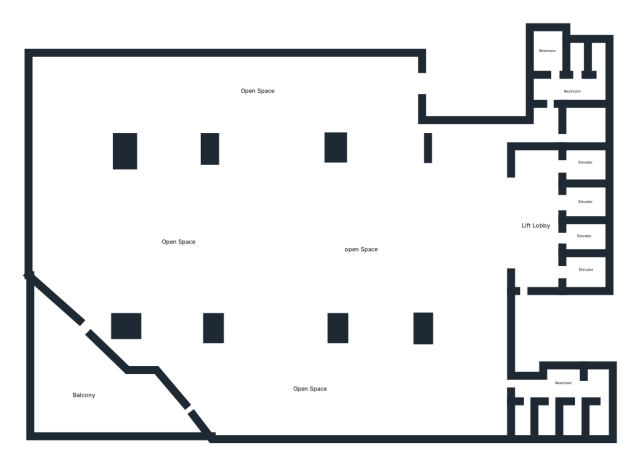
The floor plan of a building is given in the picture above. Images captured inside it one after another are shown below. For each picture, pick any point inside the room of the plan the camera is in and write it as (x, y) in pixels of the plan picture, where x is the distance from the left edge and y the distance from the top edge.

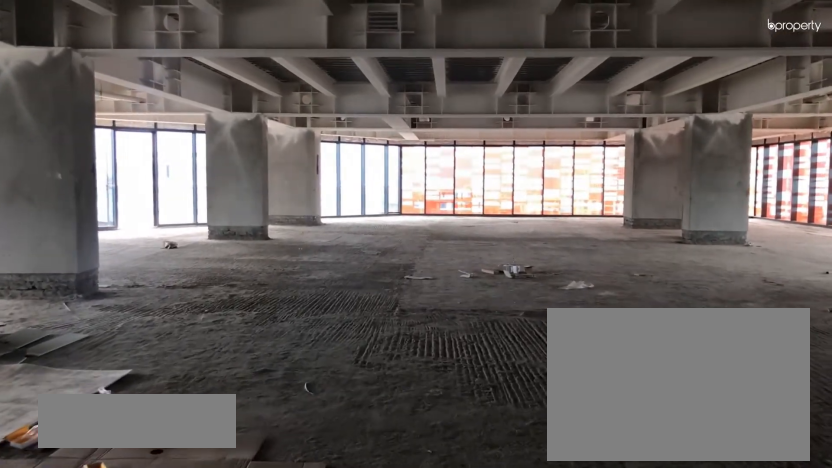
(395, 228)
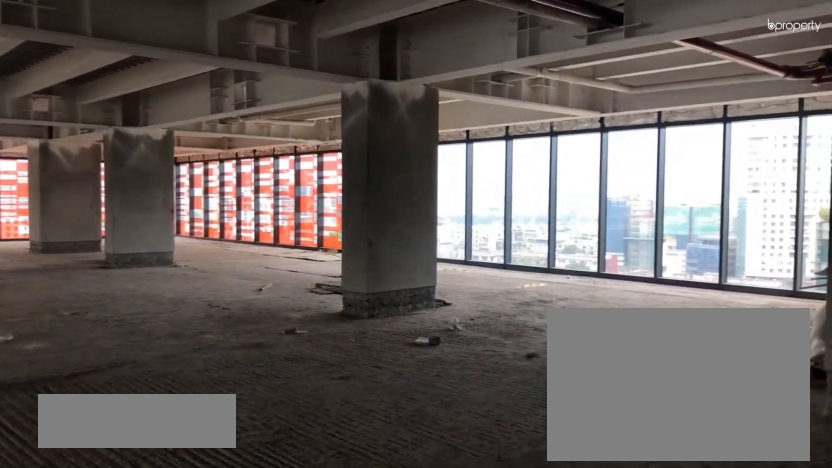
(294, 217)
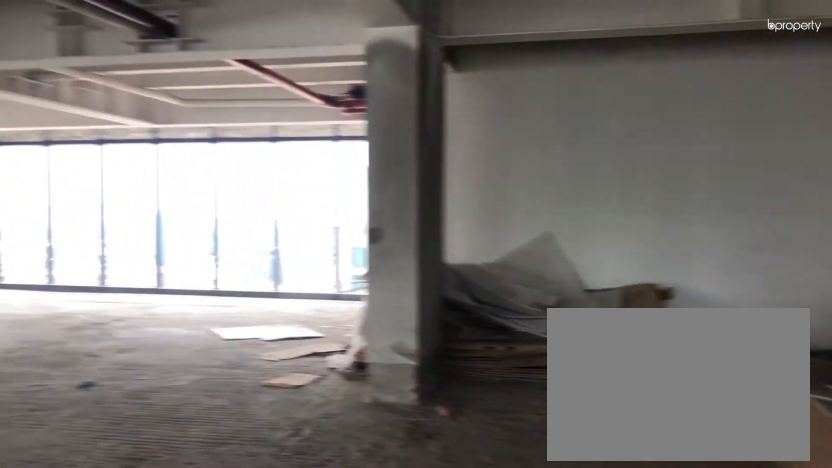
(411, 192)
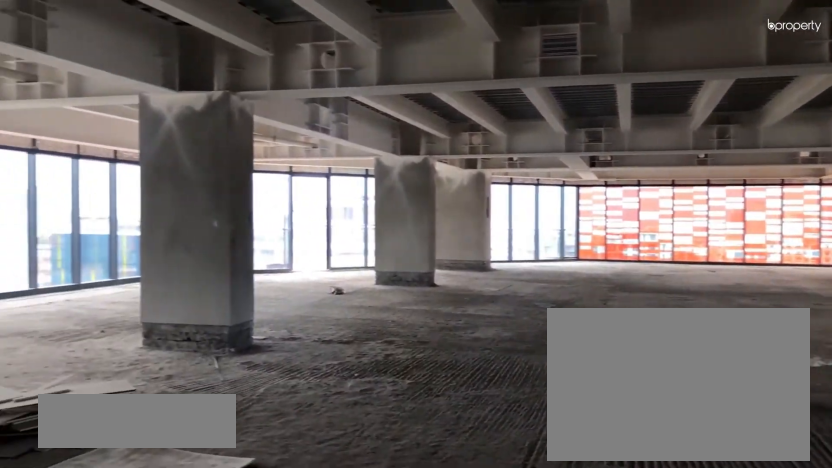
(328, 254)
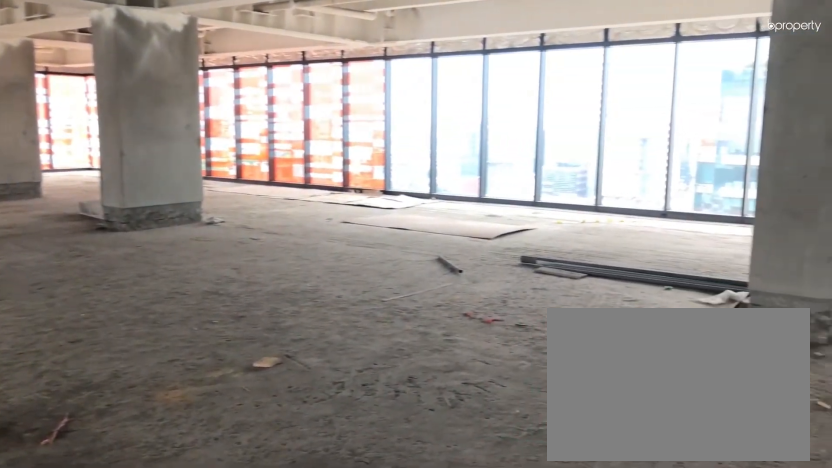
(229, 213)
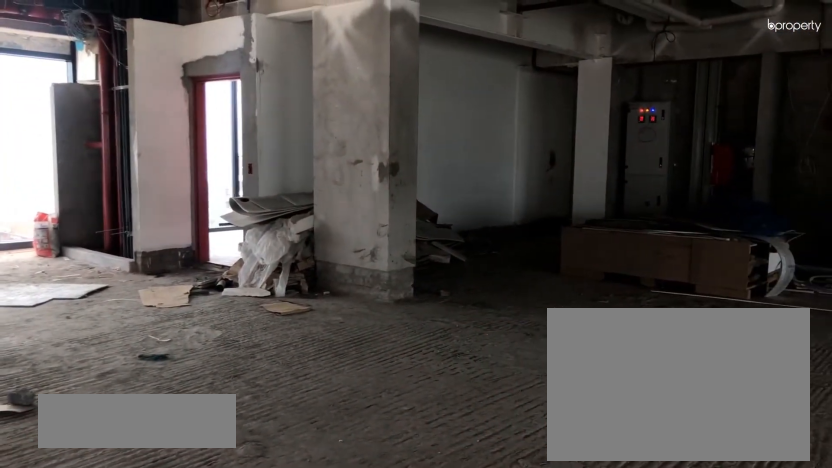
(378, 227)
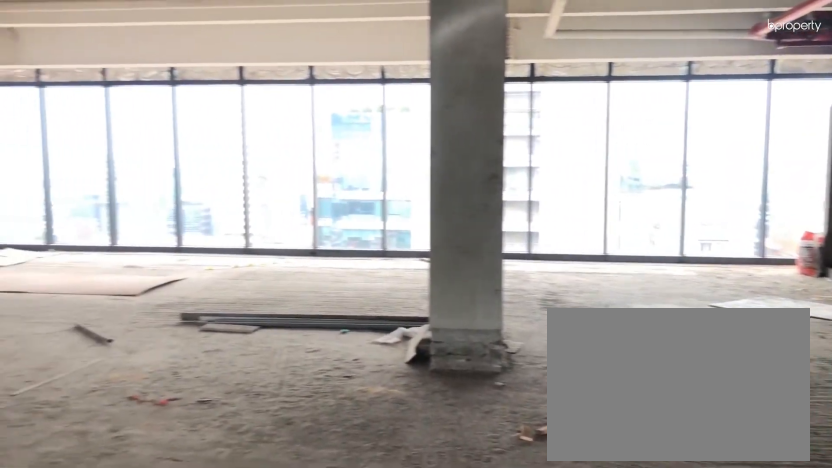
(317, 215)
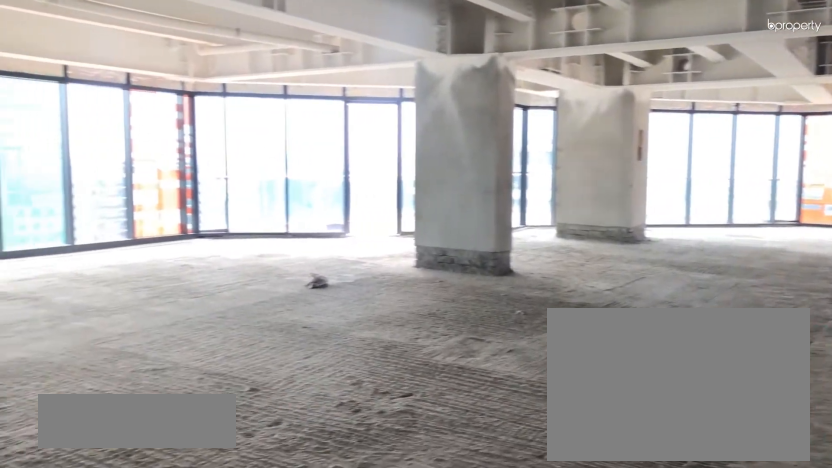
(251, 277)
